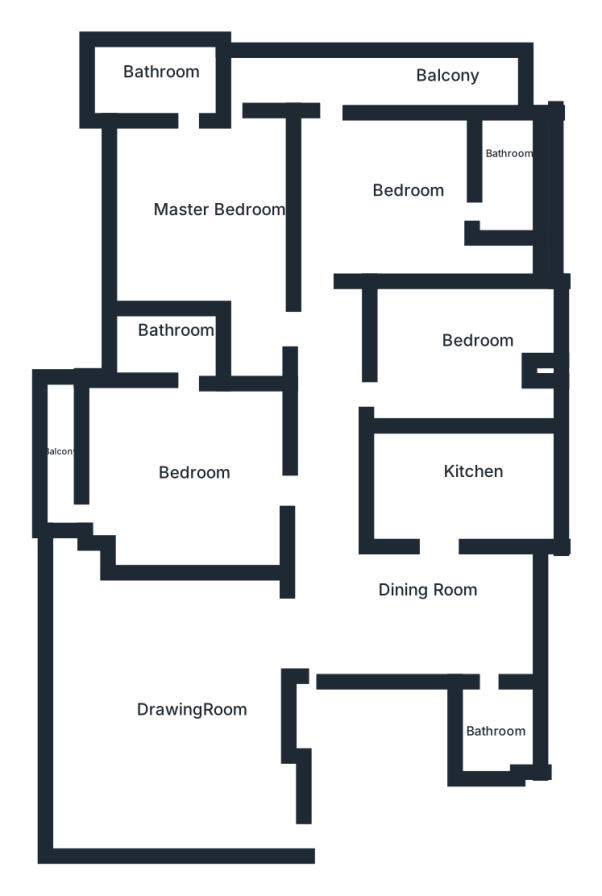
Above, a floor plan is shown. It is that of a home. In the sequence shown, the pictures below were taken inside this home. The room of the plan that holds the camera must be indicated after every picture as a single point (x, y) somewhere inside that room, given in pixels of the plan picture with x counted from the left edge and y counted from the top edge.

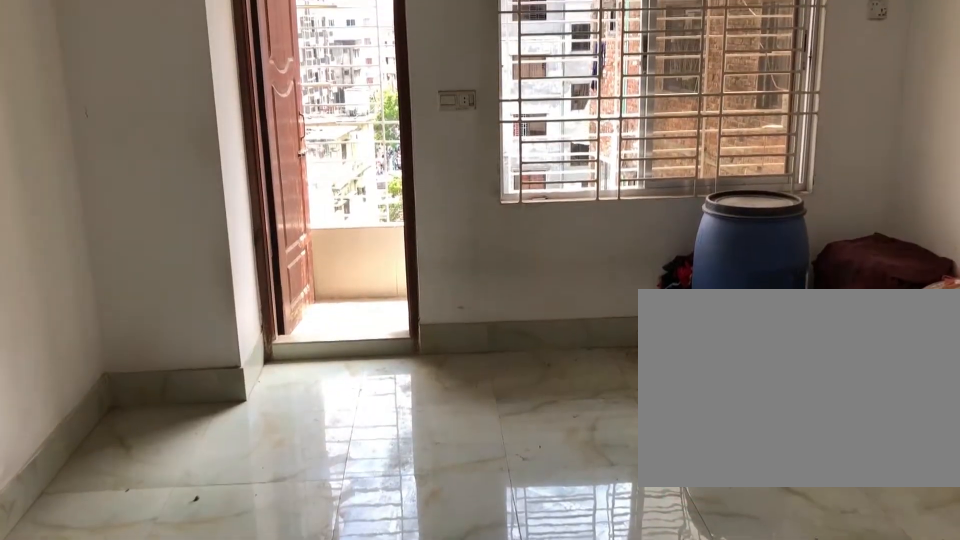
(186, 490)
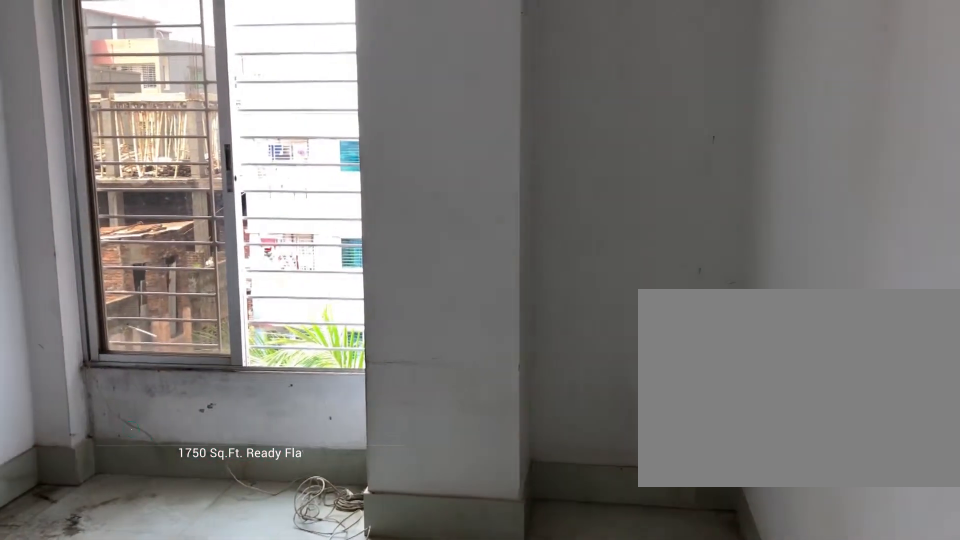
(487, 369)
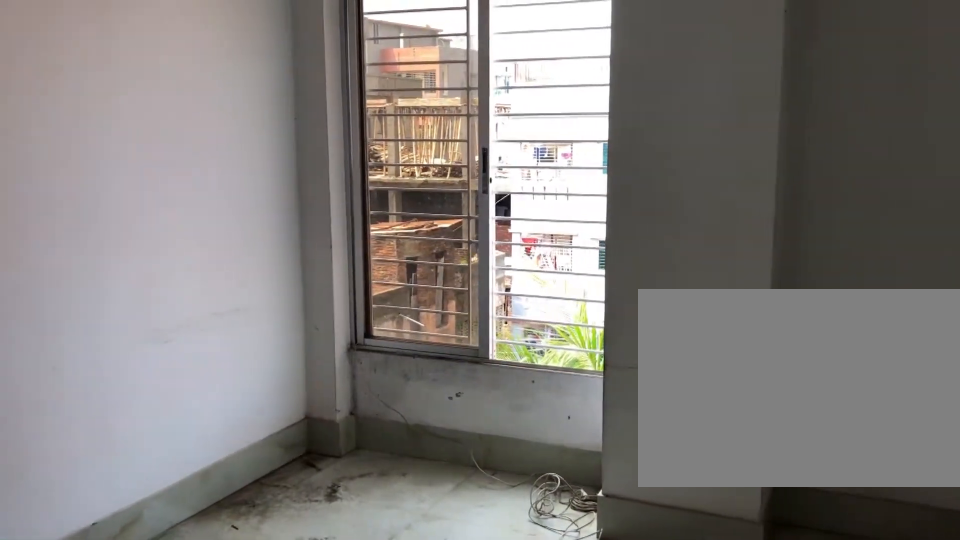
(487, 369)
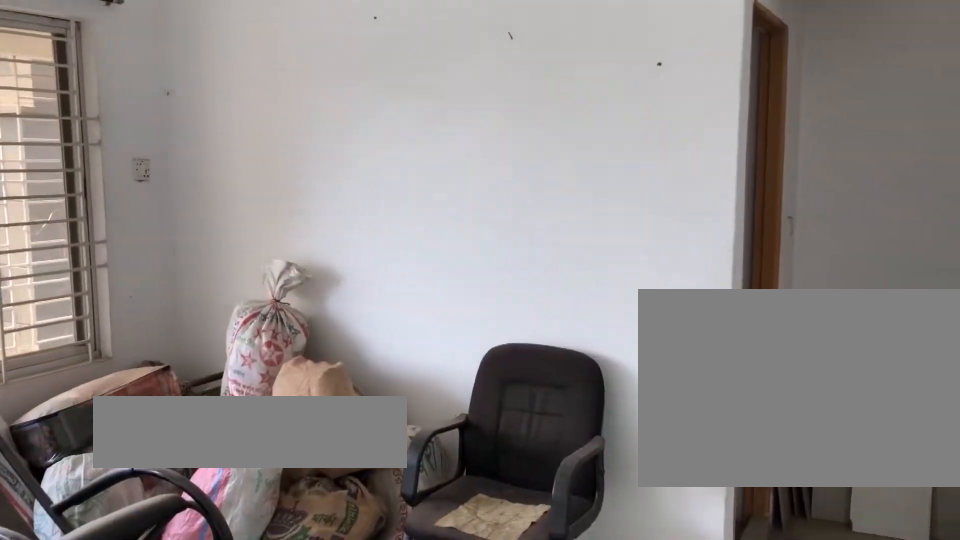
(394, 196)
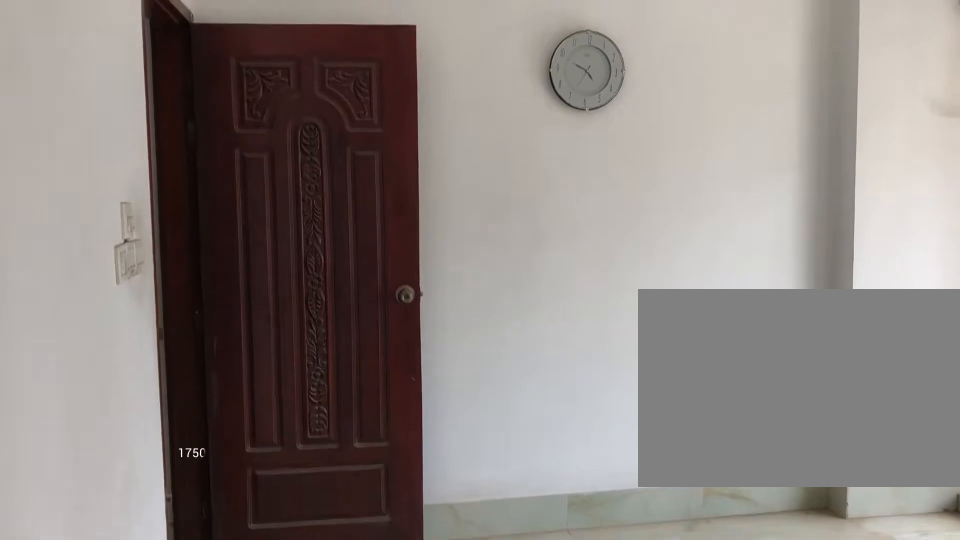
(393, 197)
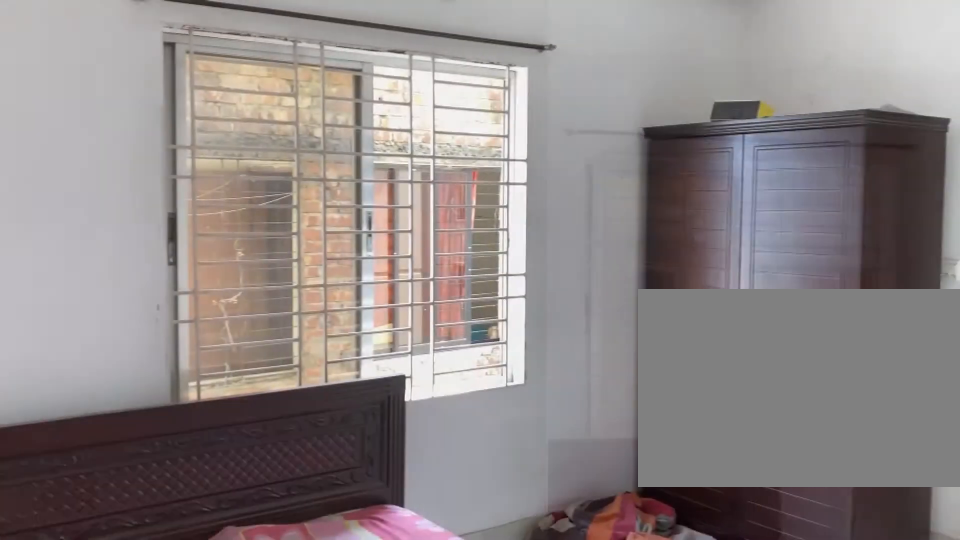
(195, 245)
